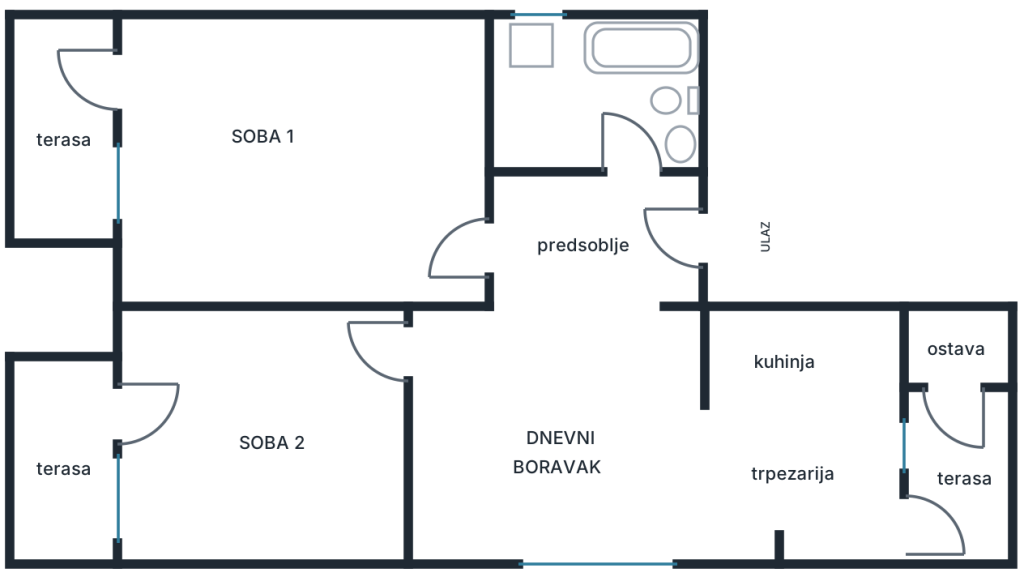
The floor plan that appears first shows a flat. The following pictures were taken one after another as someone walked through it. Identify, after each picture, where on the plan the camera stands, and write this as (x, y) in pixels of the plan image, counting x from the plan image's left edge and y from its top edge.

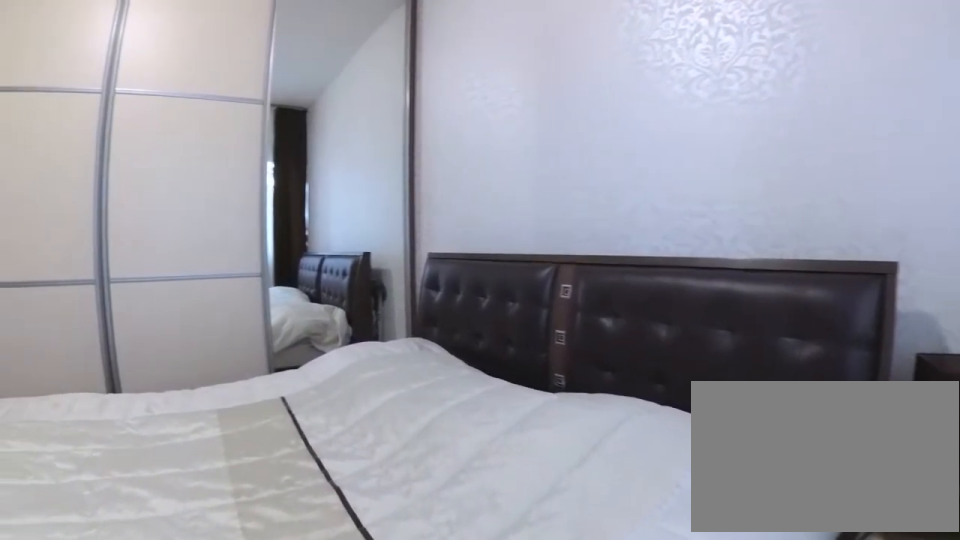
(149, 455)
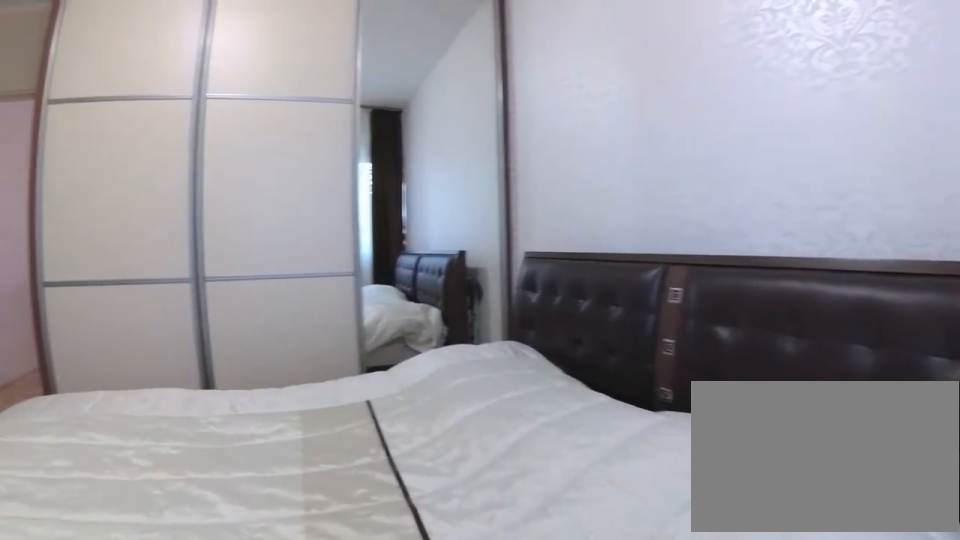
(148, 461)
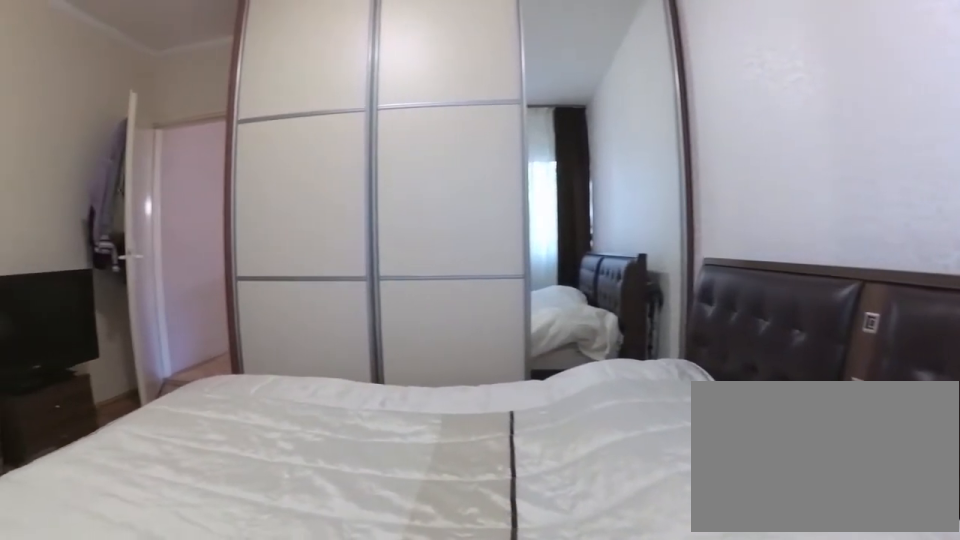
(147, 473)
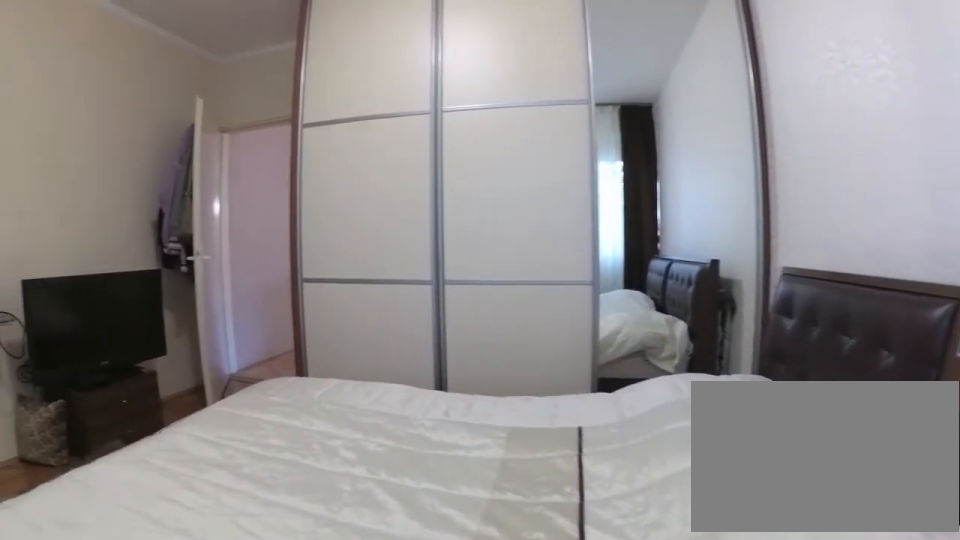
(147, 474)
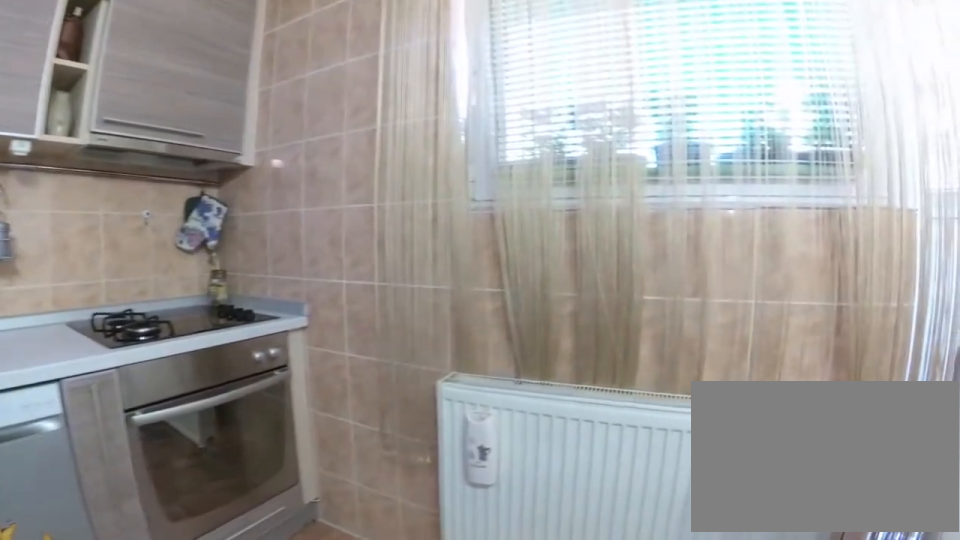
(804, 463)
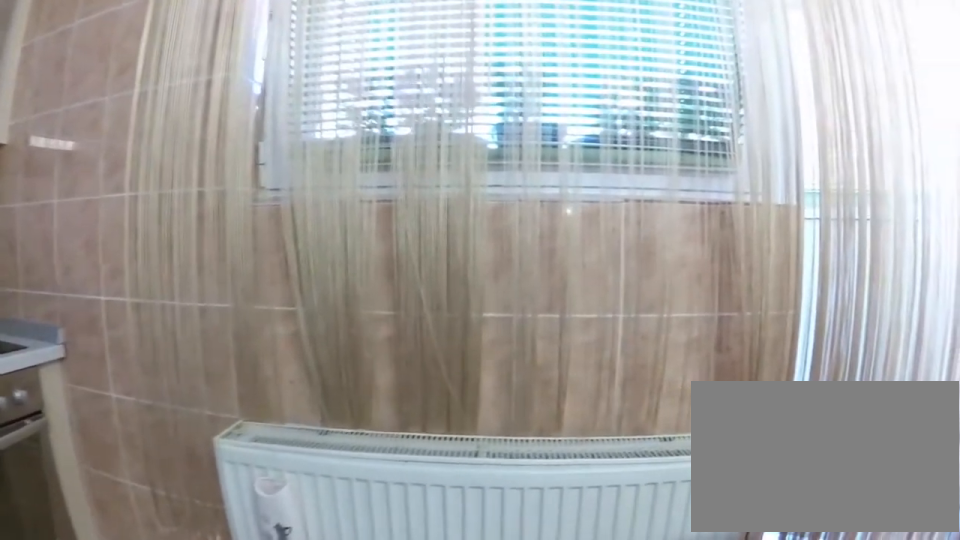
(807, 459)
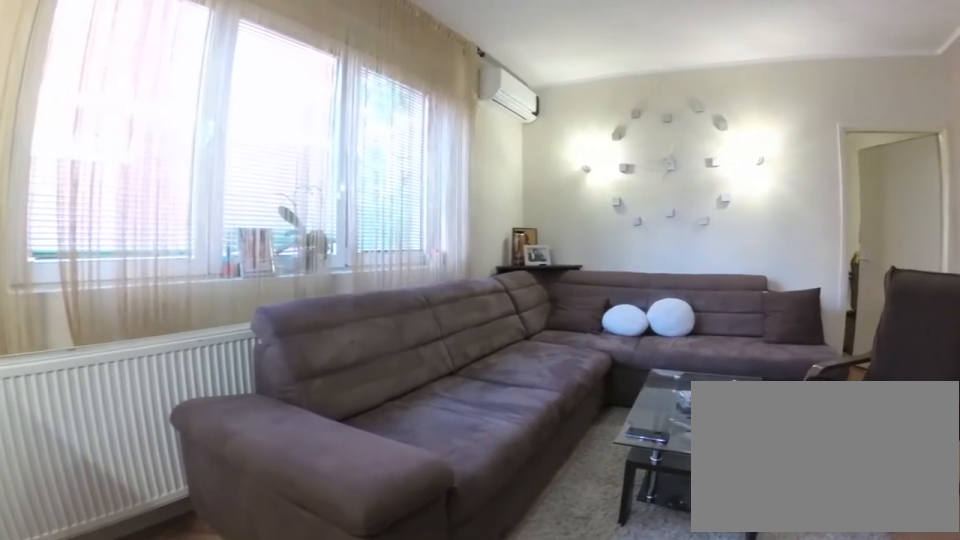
(745, 448)
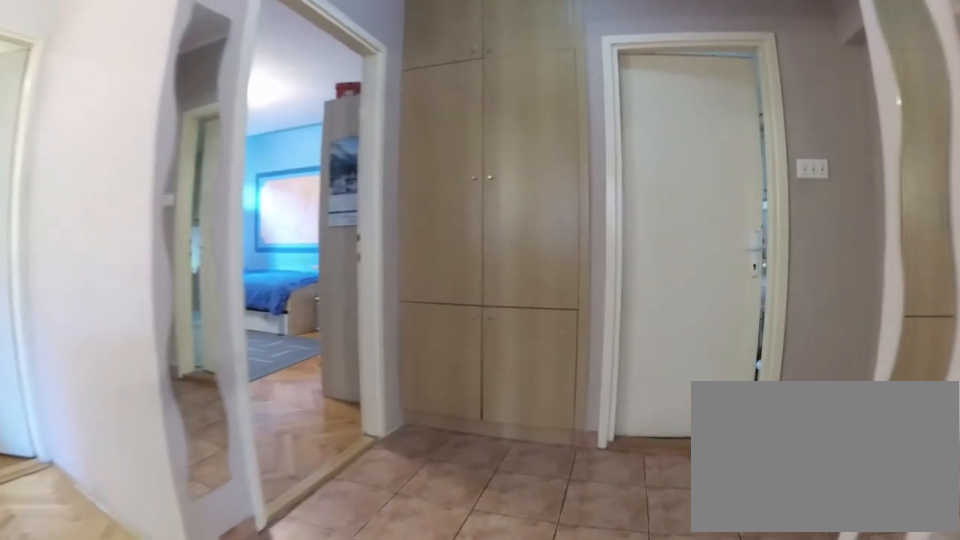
(643, 393)
